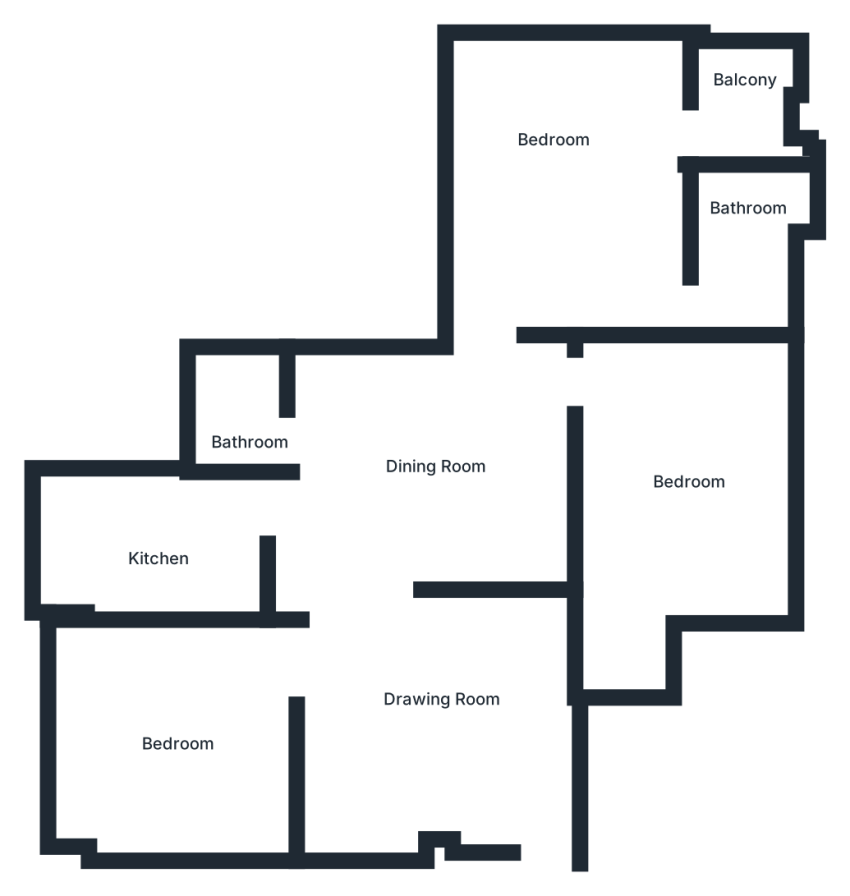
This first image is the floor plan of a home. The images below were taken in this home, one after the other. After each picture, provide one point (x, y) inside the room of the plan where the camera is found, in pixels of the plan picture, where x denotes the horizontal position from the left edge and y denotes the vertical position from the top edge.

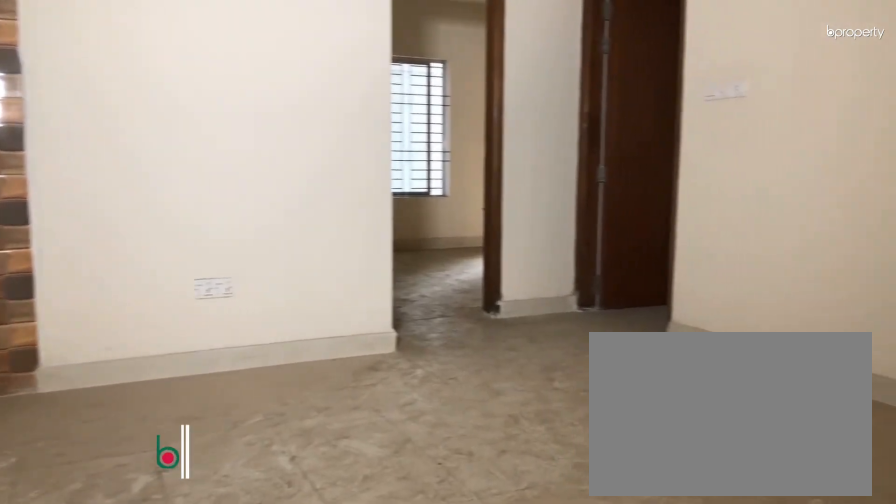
(440, 473)
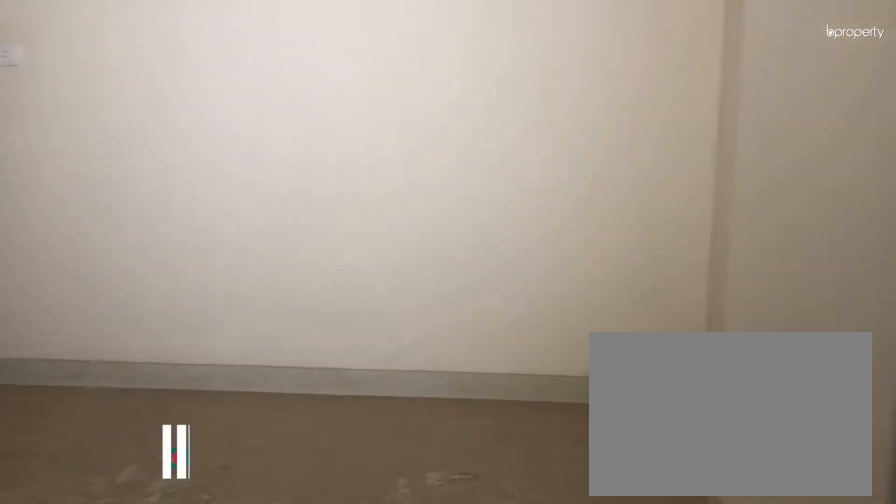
(440, 473)
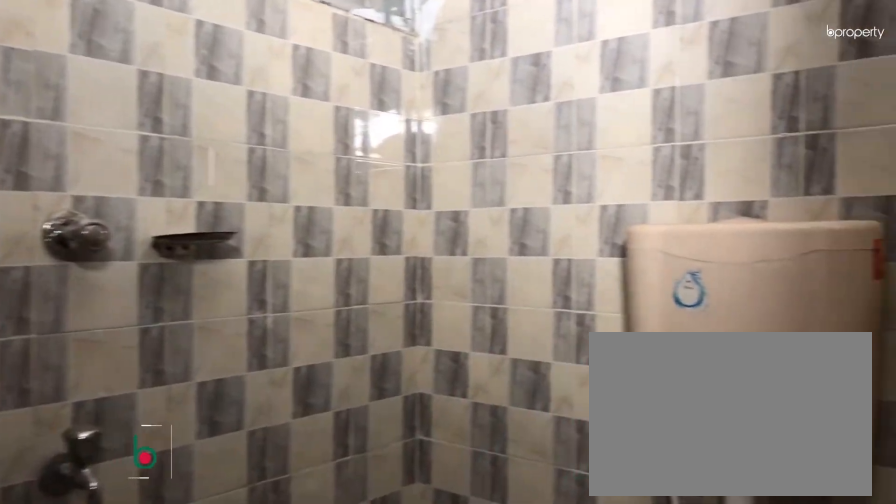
(238, 405)
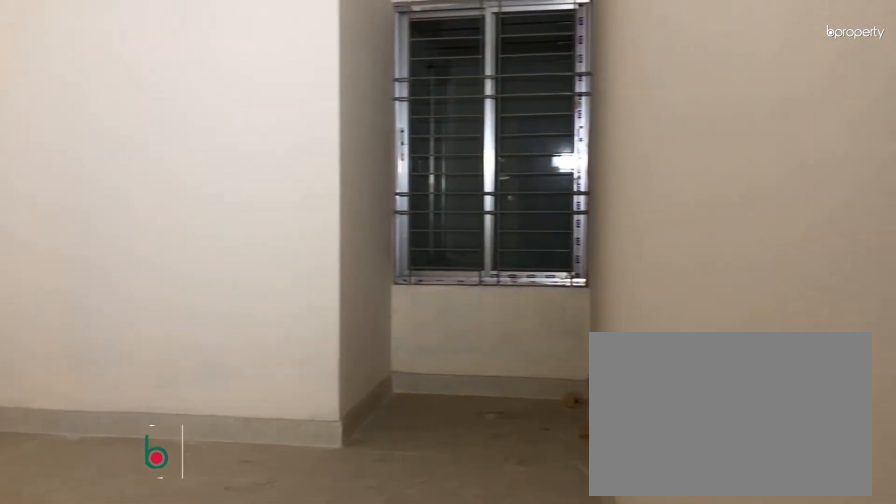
(681, 477)
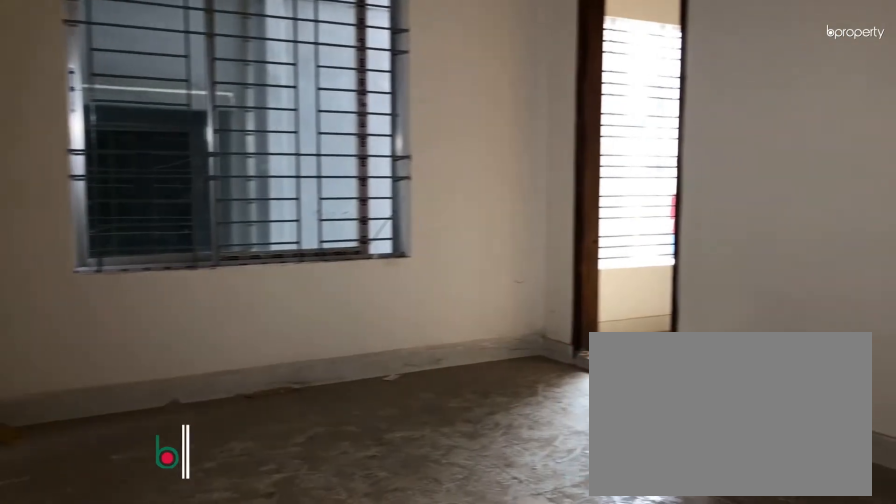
(655, 138)
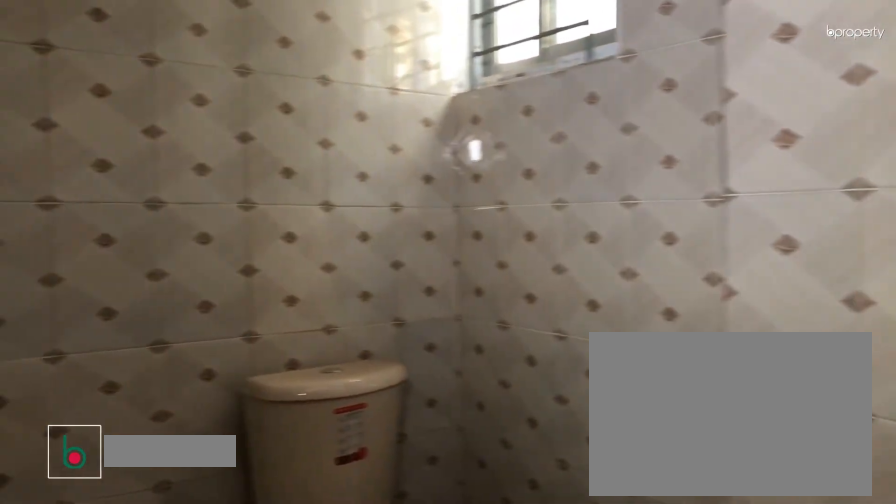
(740, 217)
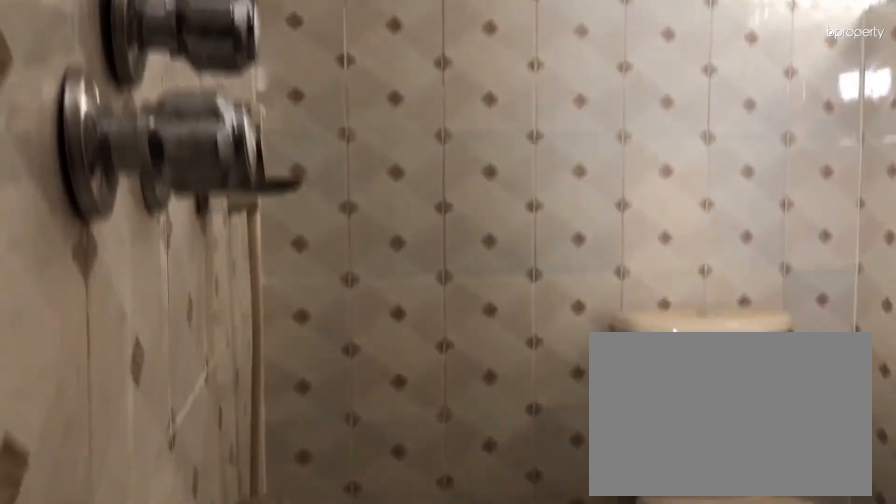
(740, 217)
